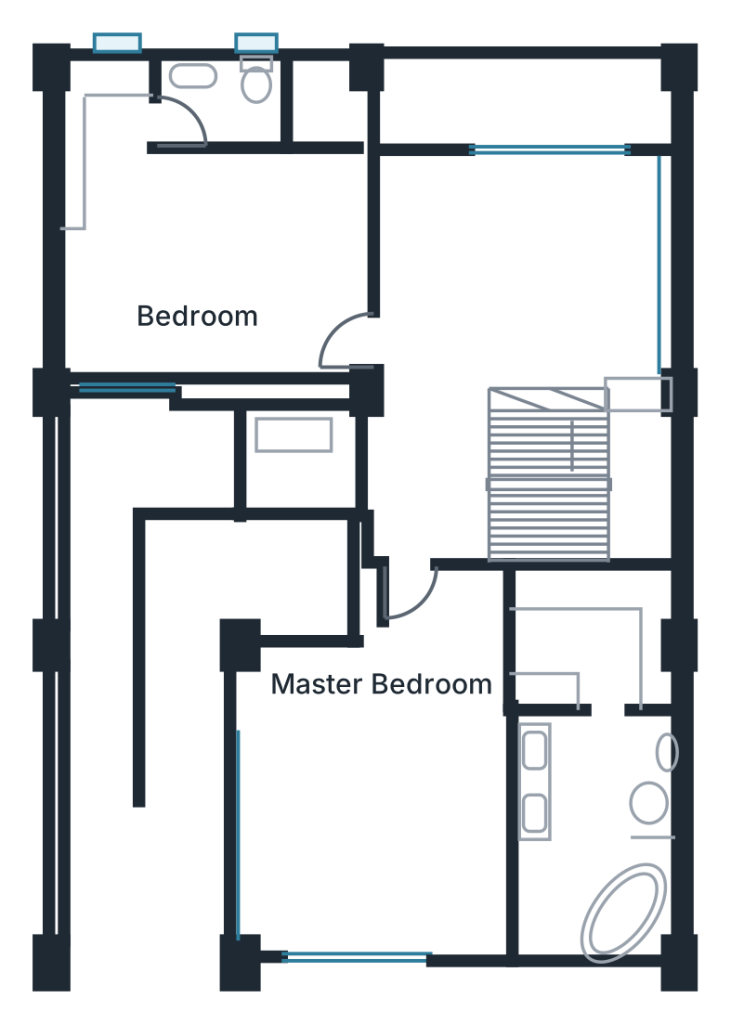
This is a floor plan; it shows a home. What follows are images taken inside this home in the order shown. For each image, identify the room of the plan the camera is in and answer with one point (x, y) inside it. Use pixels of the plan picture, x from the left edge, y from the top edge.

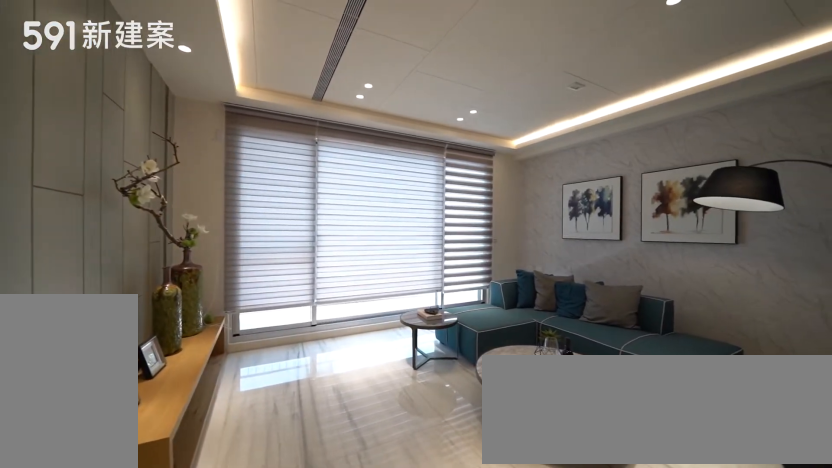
(532, 276)
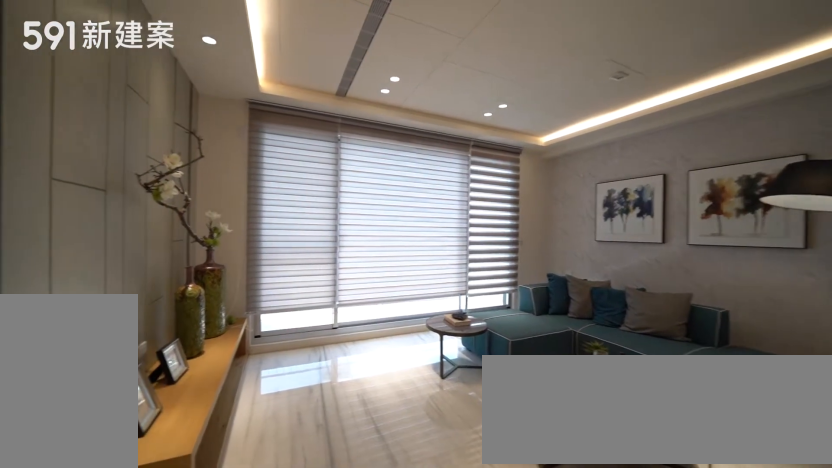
(532, 276)
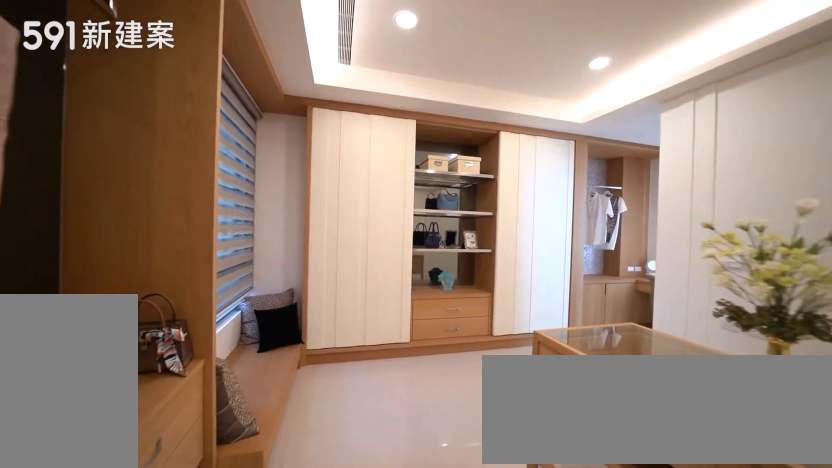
(193, 251)
